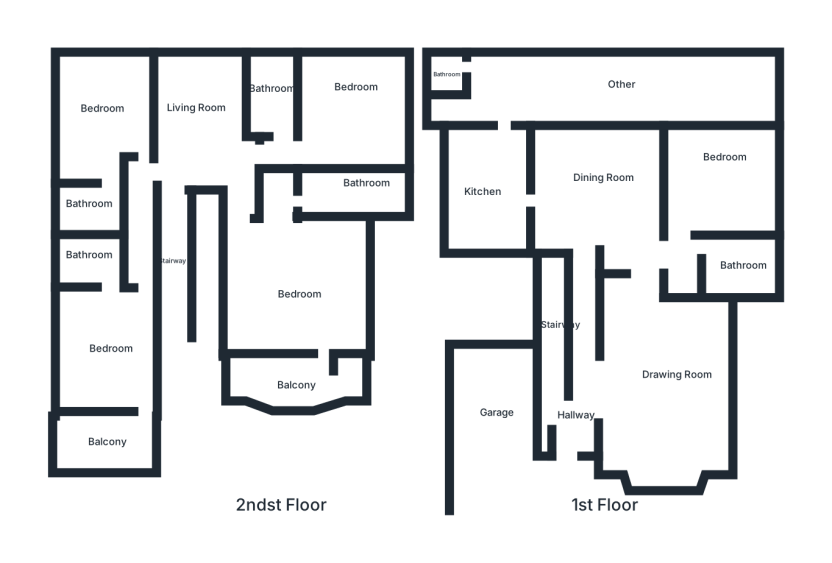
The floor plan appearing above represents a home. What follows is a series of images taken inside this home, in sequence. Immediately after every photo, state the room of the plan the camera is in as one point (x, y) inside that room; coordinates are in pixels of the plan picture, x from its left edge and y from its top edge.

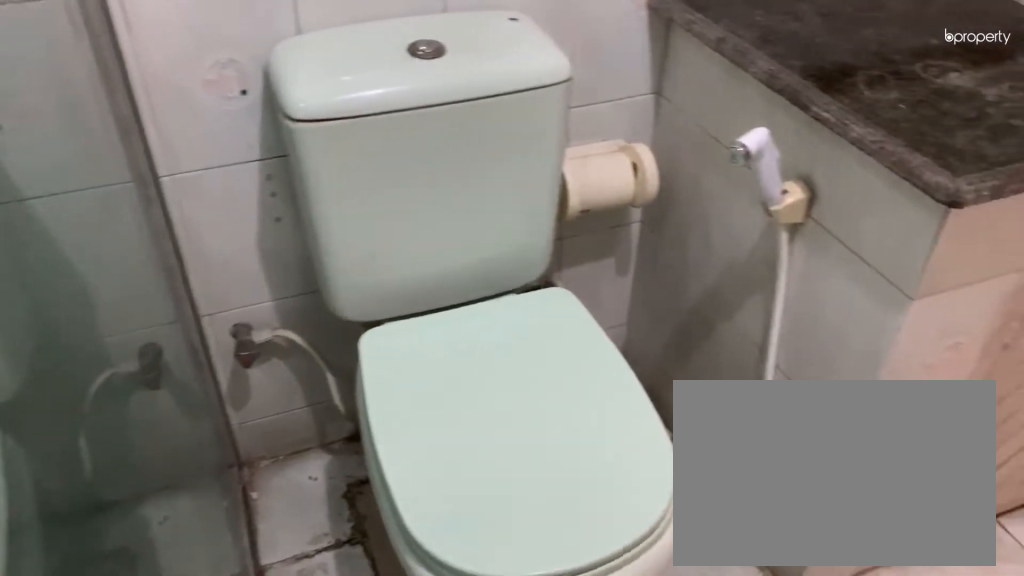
(736, 266)
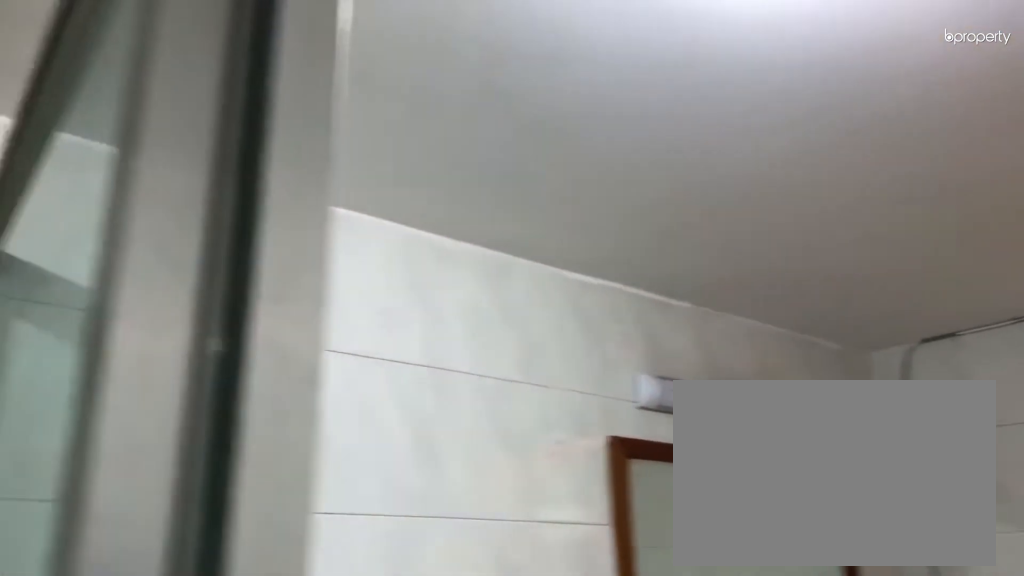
(737, 266)
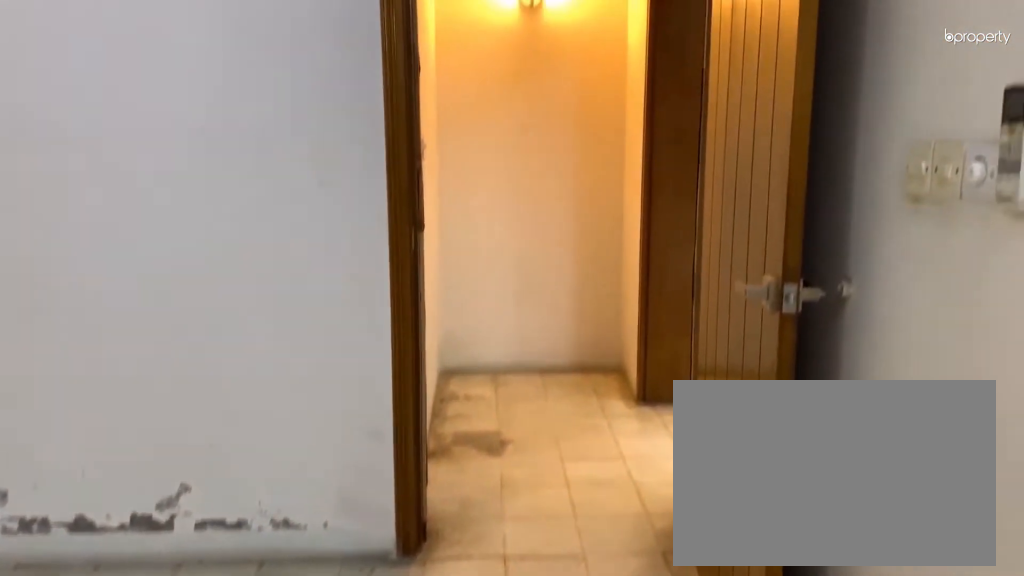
(713, 172)
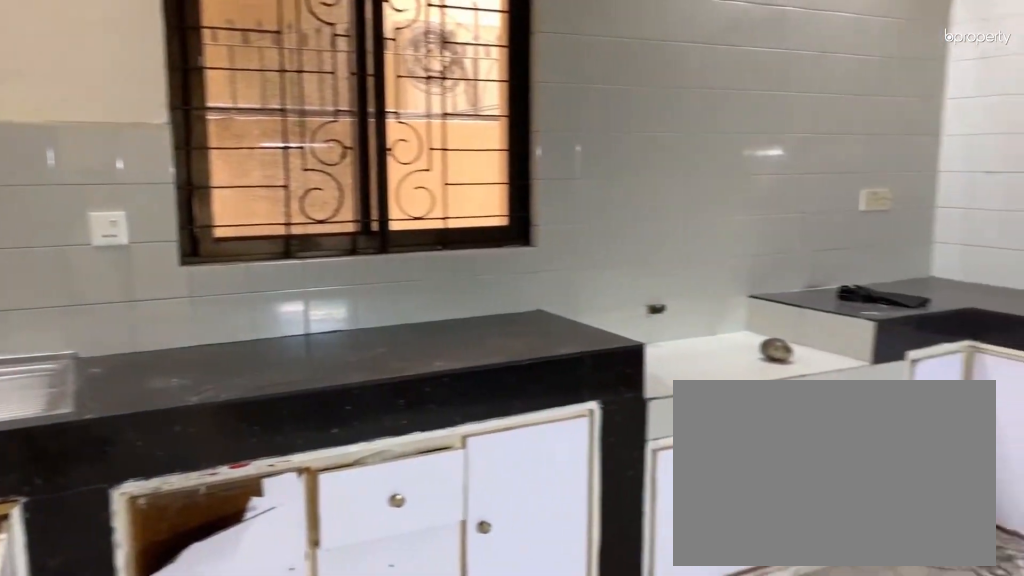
(469, 190)
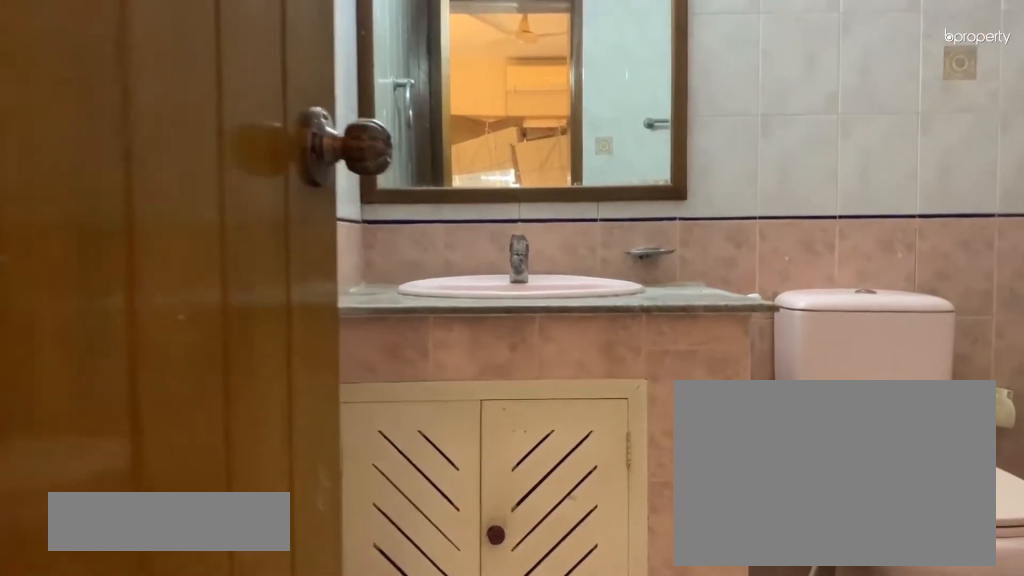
(83, 215)
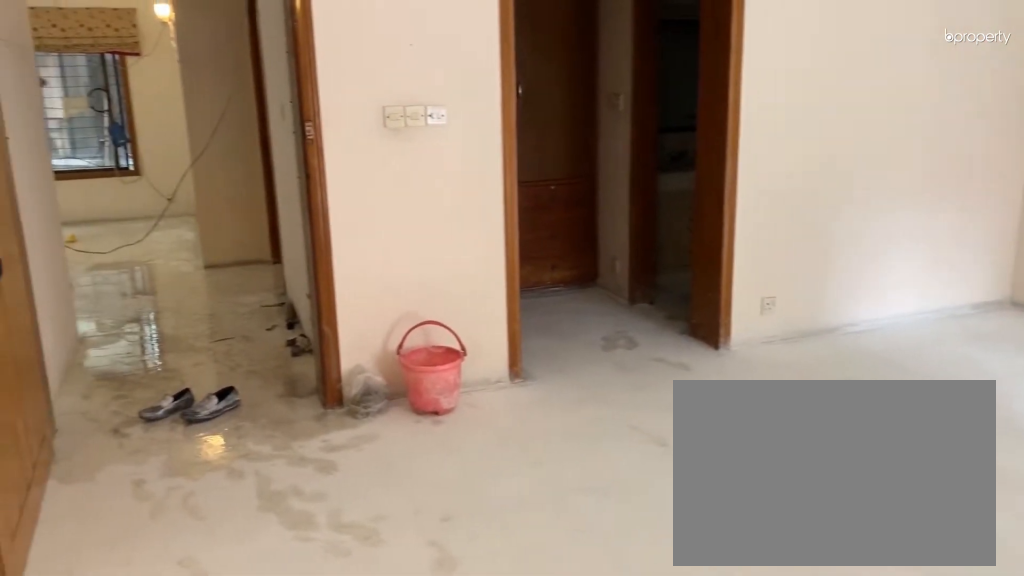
(288, 296)
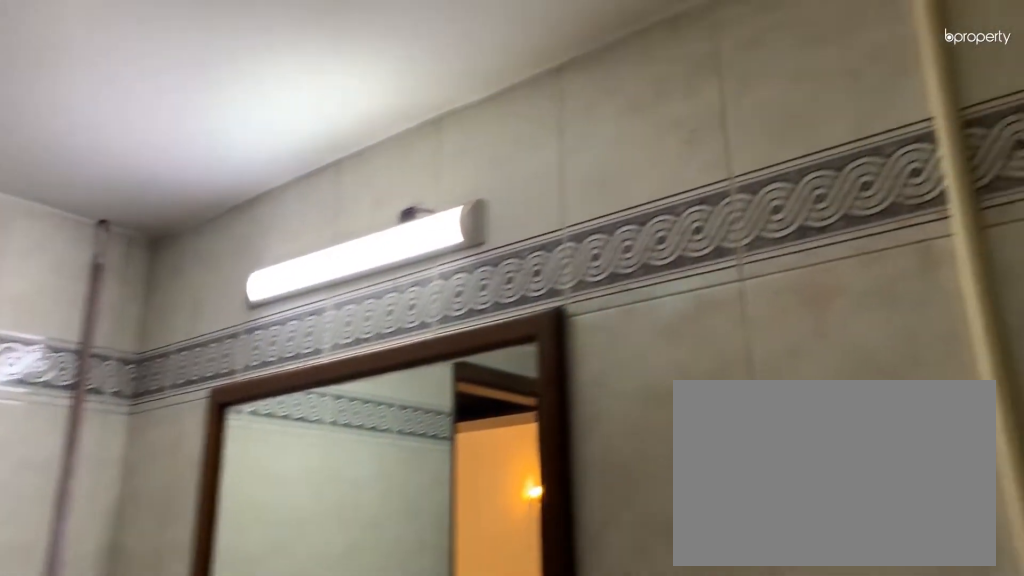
(366, 192)
